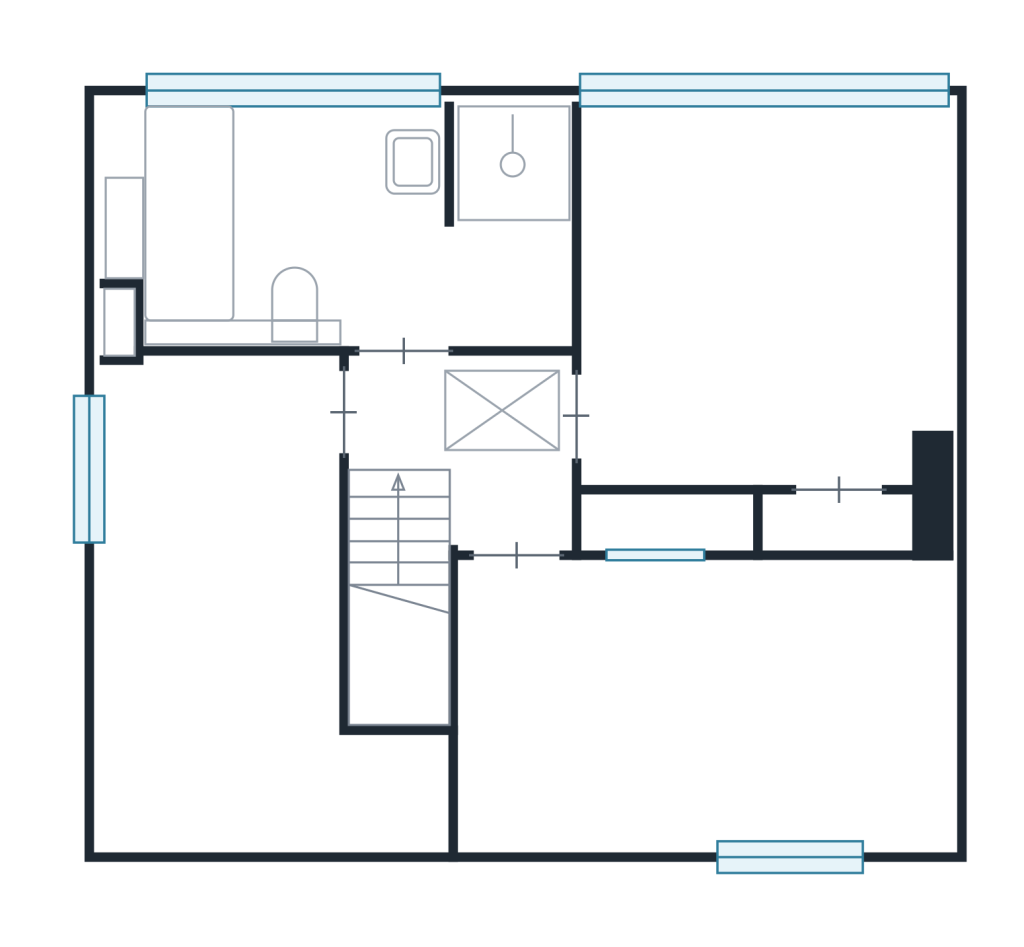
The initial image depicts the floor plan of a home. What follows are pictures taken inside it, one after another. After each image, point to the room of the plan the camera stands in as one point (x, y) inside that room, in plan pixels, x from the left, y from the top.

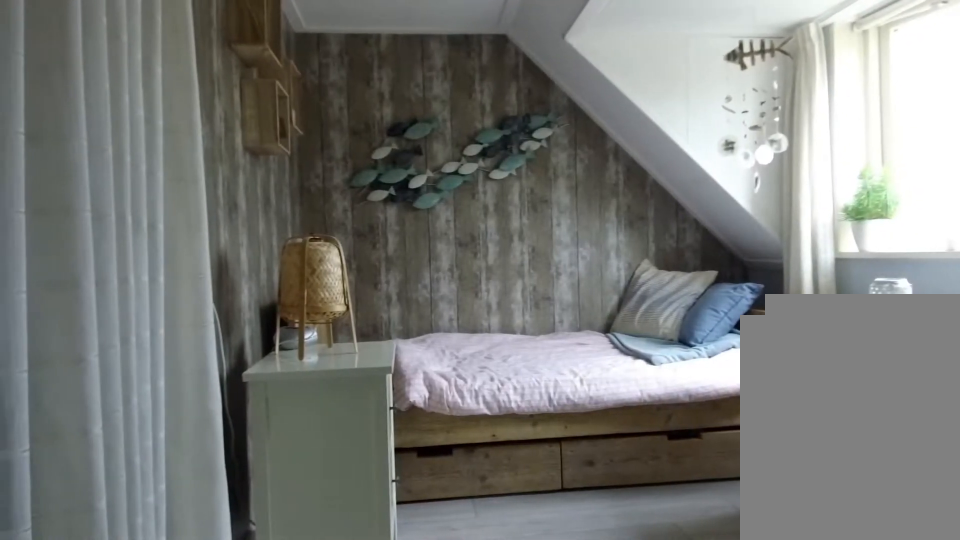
(713, 683)
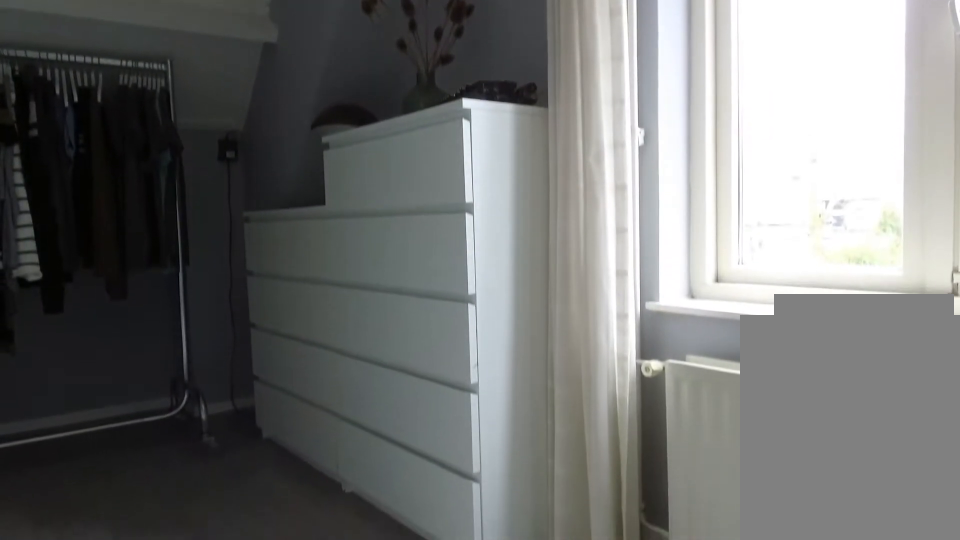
(228, 571)
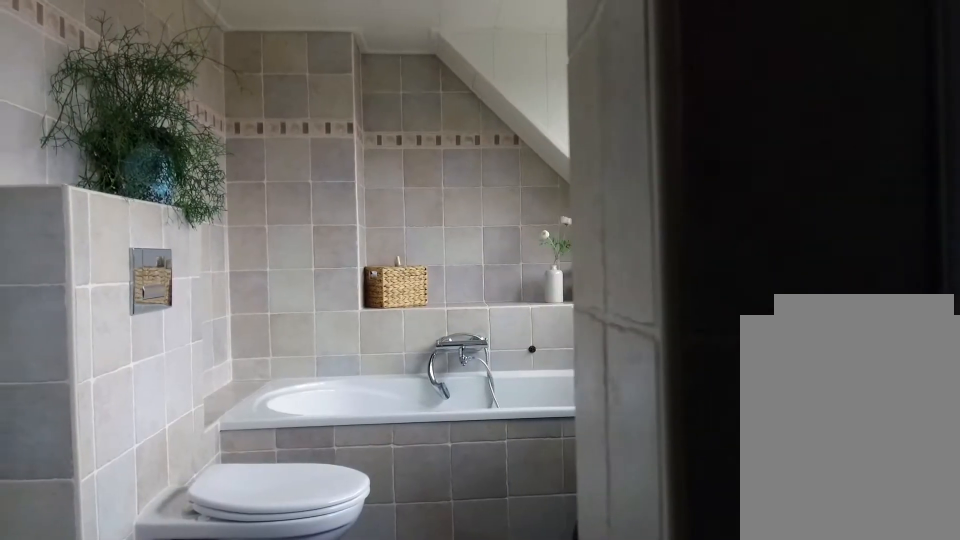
(385, 239)
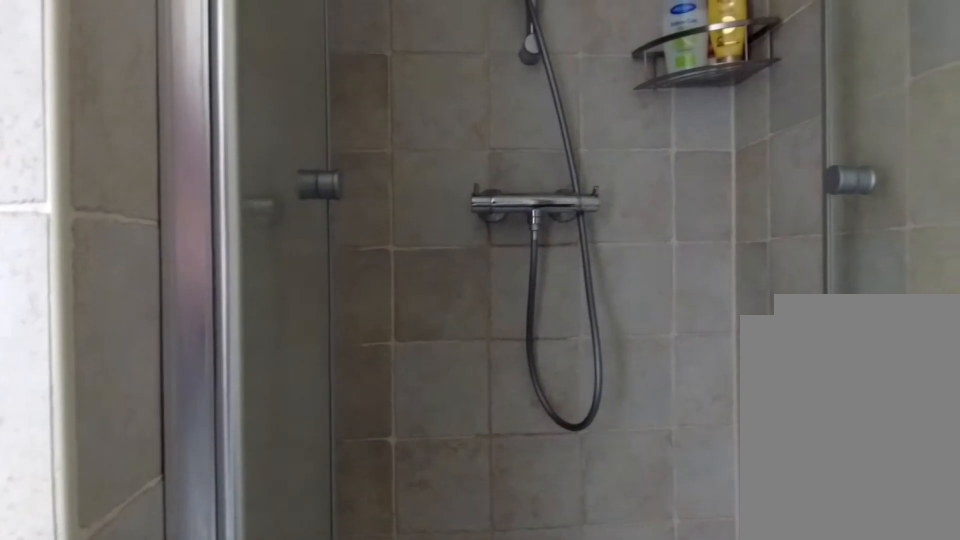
(385, 240)
